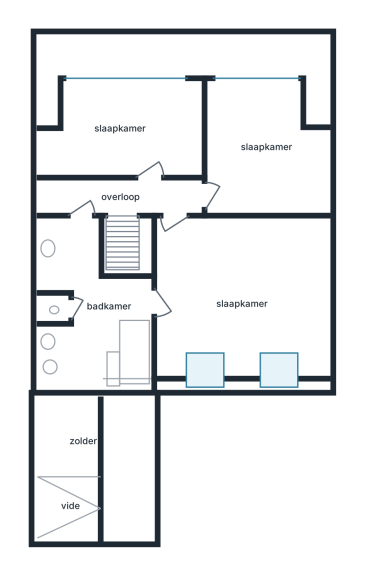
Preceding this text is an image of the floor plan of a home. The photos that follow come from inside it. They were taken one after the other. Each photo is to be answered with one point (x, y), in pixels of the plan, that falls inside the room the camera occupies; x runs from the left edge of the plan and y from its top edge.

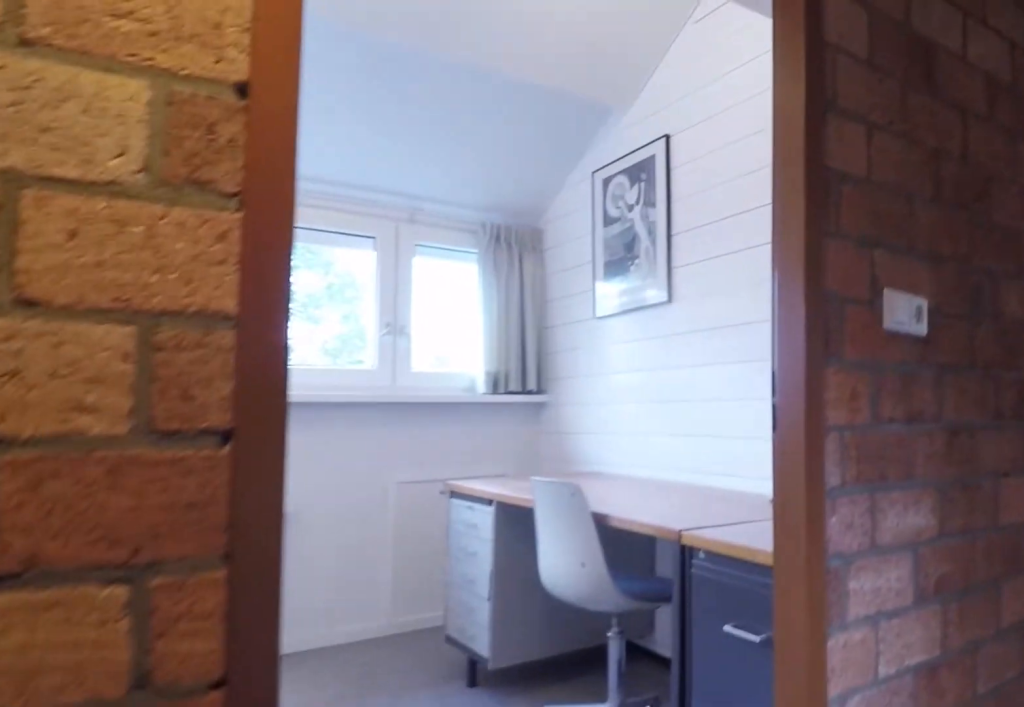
(89, 194)
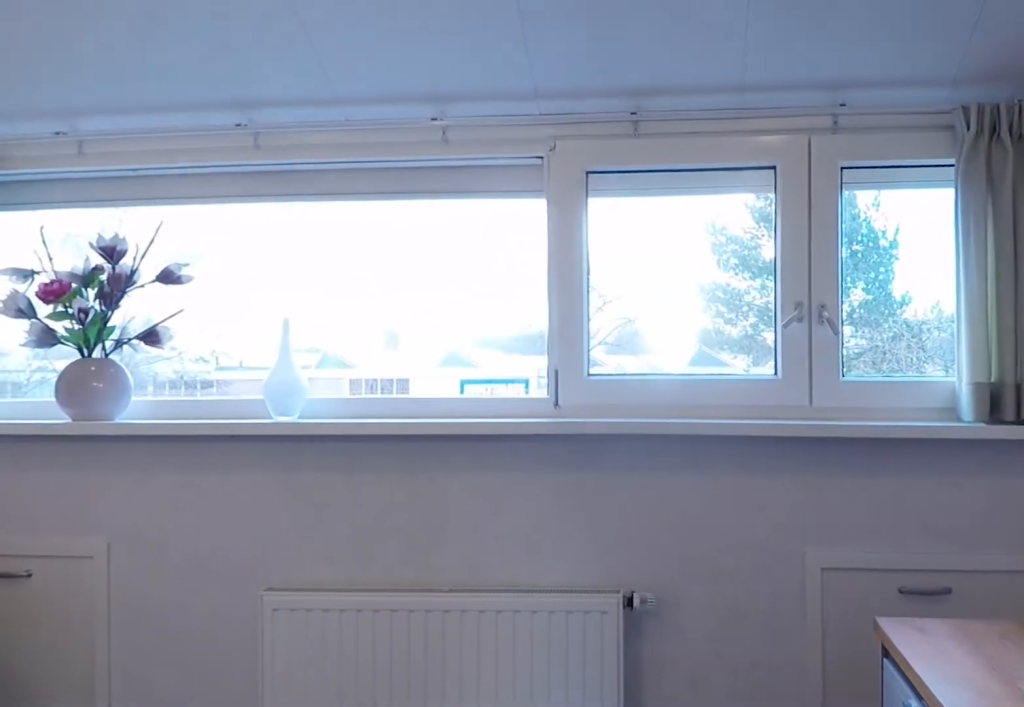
(109, 126)
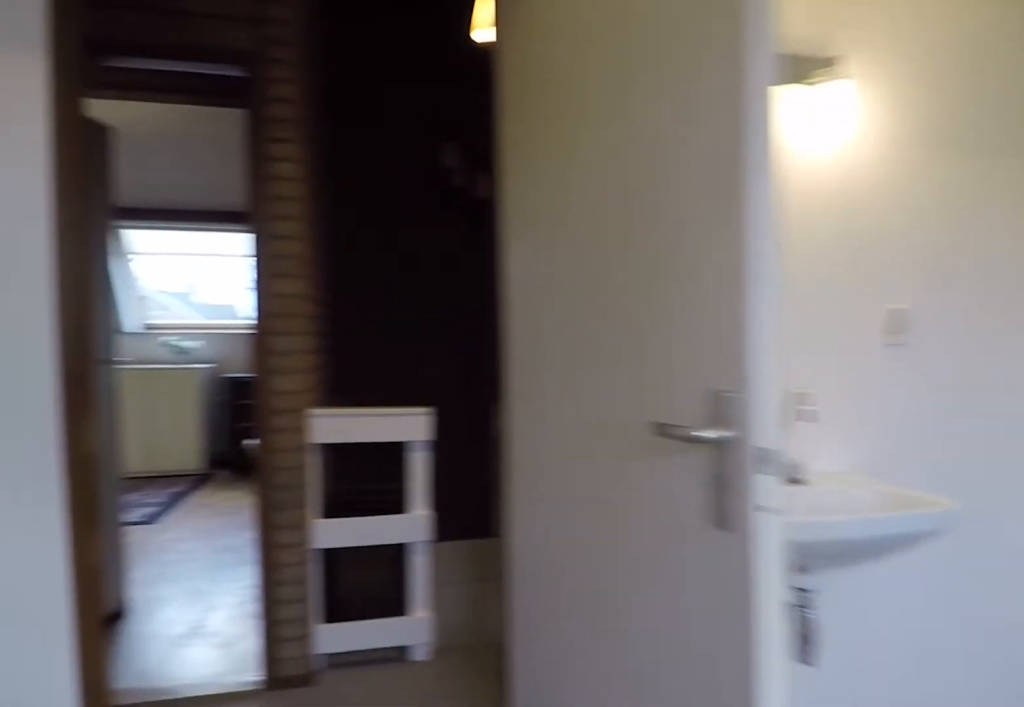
(109, 126)
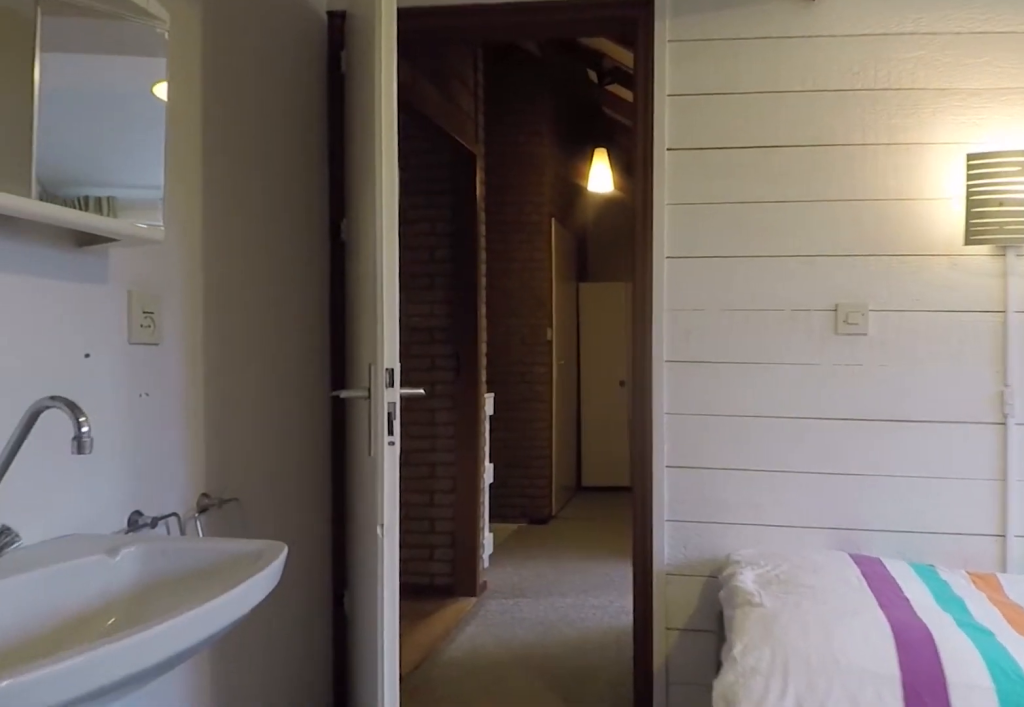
(254, 92)
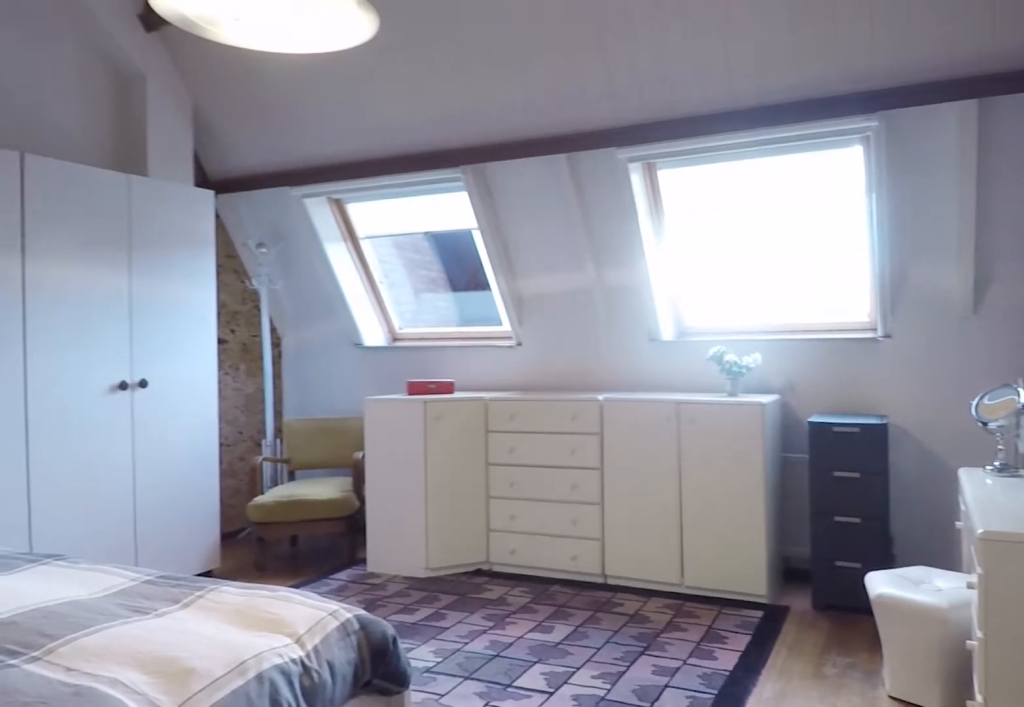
(240, 330)
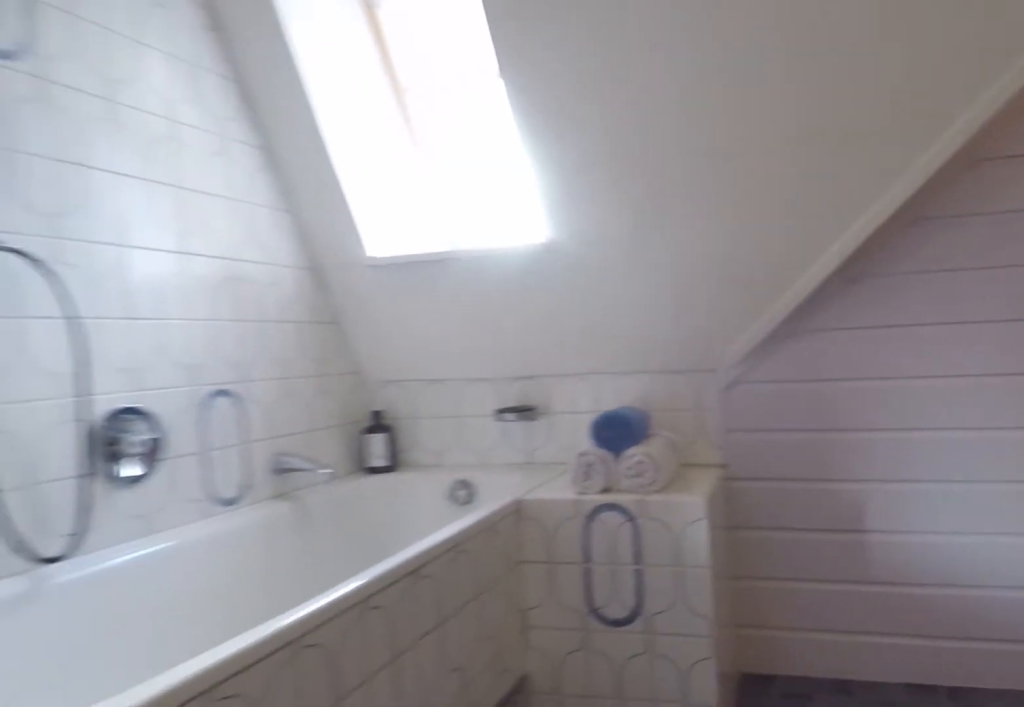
(89, 313)
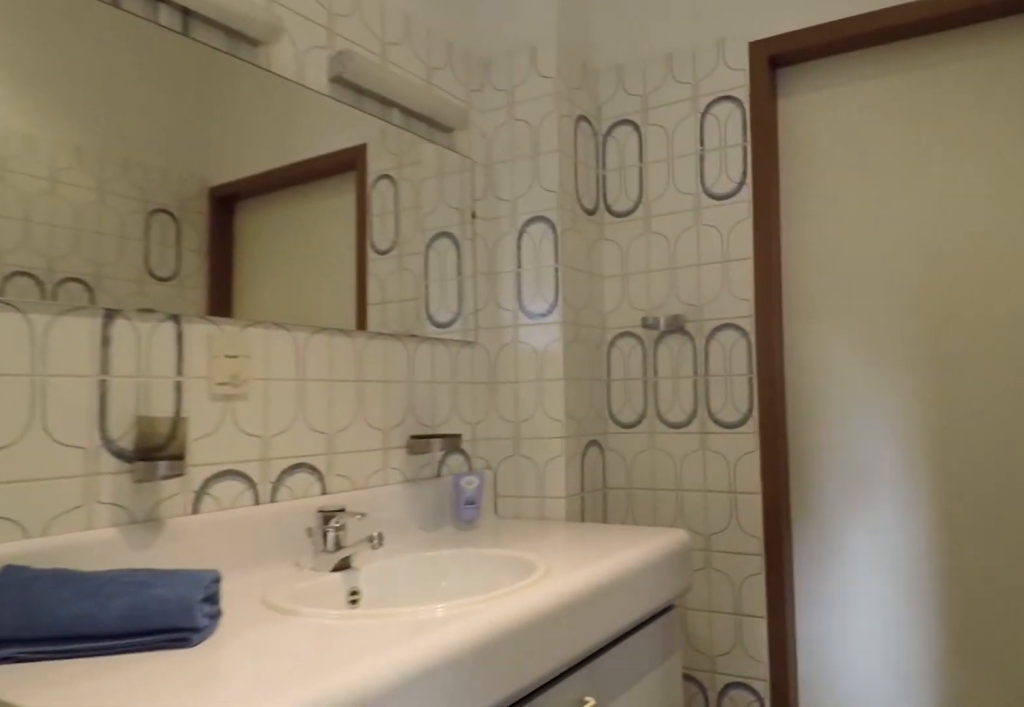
(89, 313)
